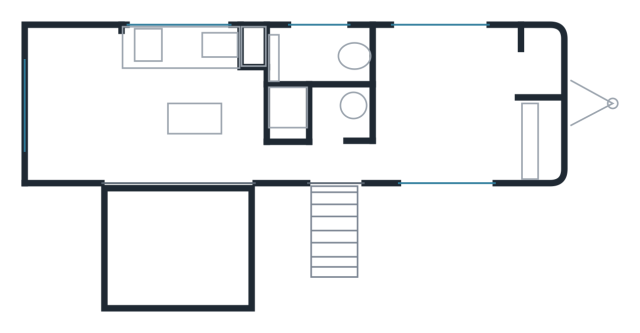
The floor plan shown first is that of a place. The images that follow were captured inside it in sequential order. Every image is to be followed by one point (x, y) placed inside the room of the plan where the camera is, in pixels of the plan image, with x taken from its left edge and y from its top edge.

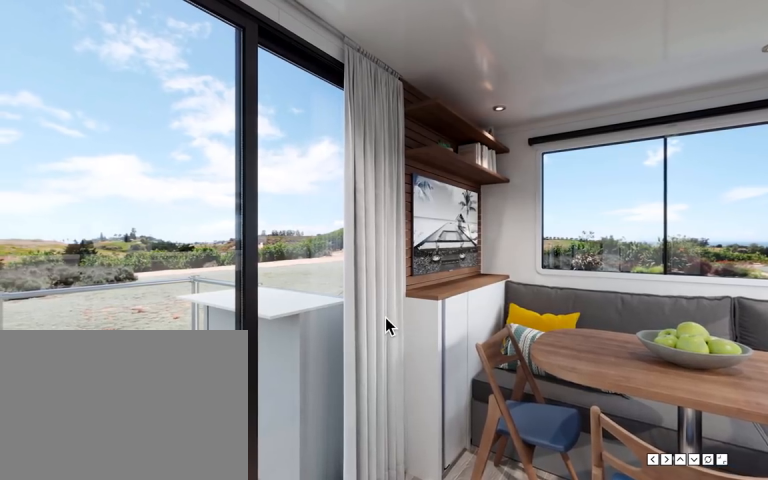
(193, 110)
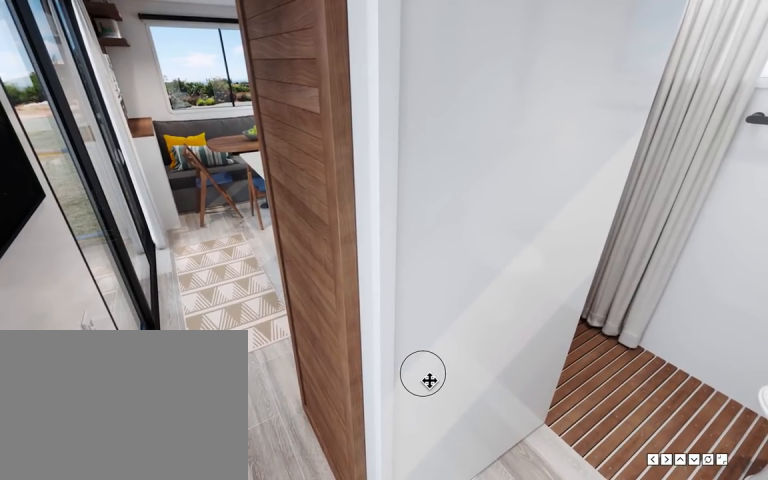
(321, 163)
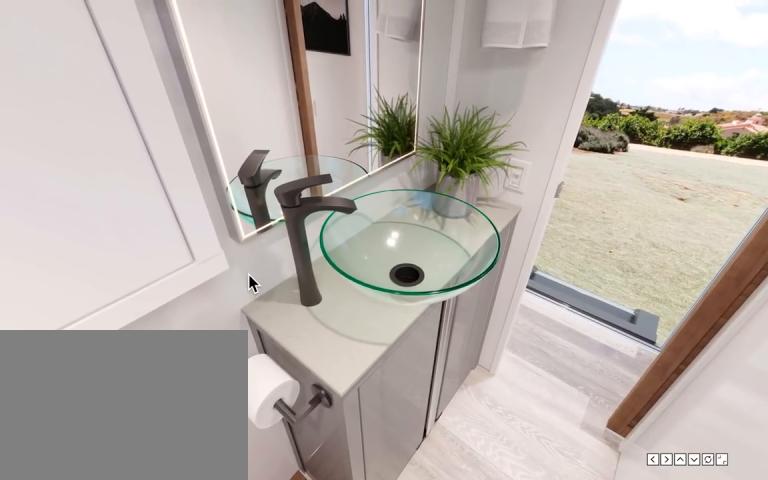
(325, 91)
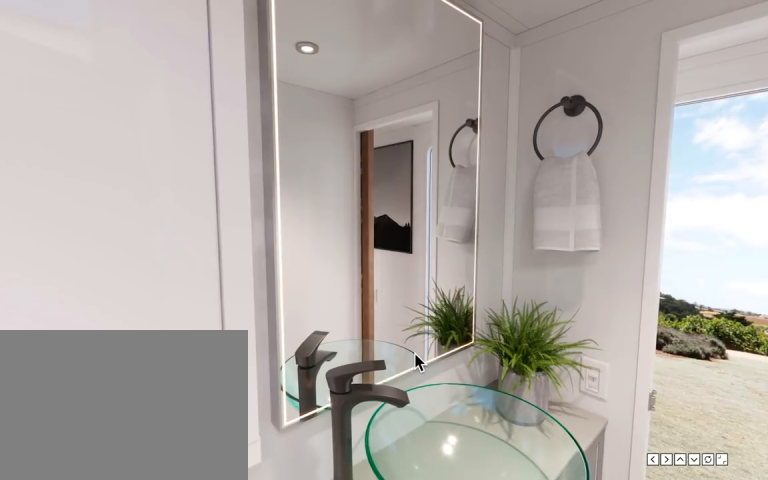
(321, 111)
